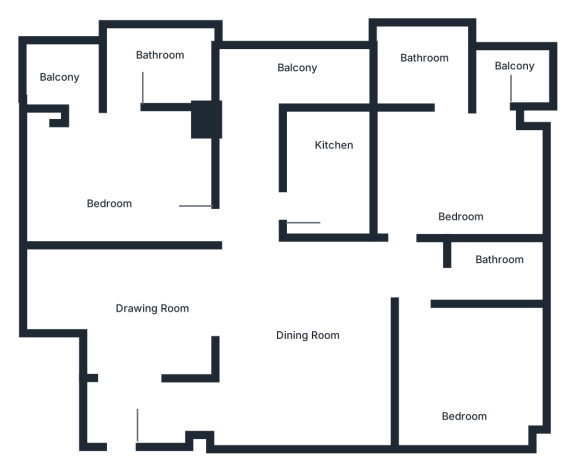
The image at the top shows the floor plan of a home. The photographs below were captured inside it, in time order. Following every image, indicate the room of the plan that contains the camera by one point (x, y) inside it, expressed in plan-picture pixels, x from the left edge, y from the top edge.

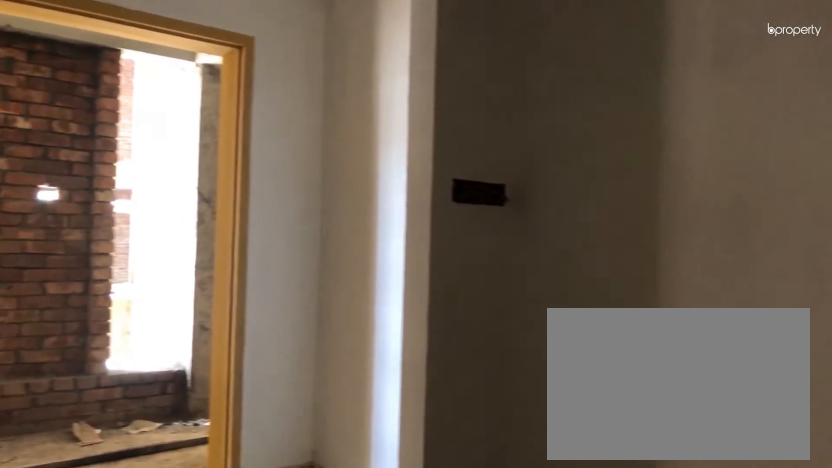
(164, 304)
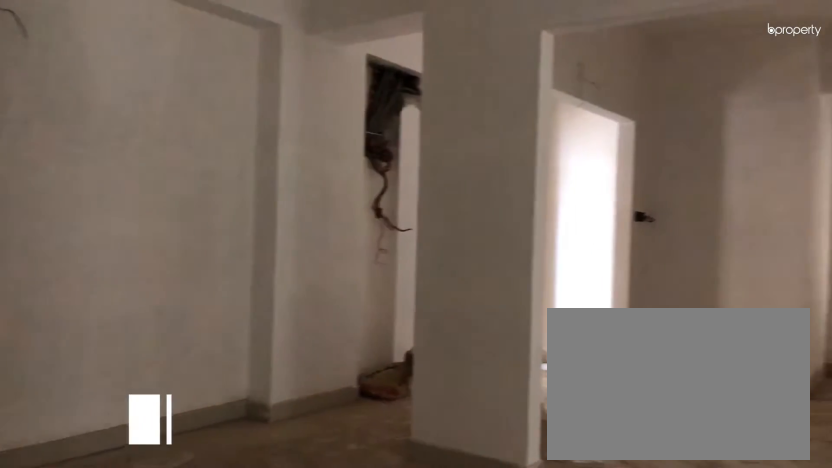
(291, 340)
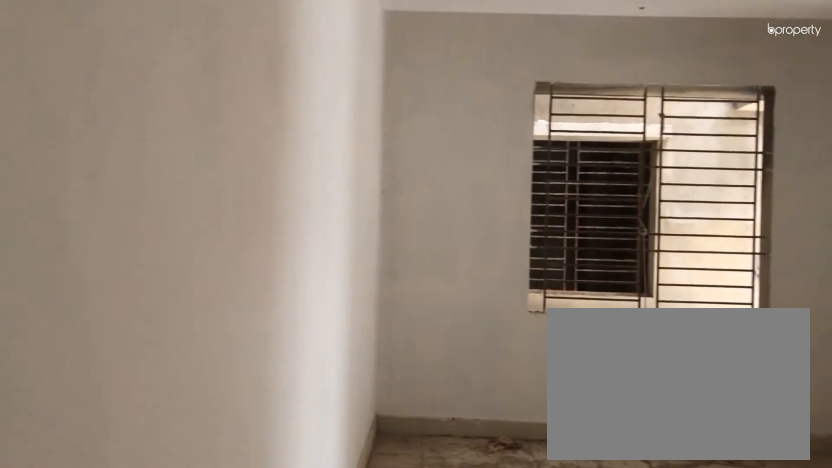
(108, 176)
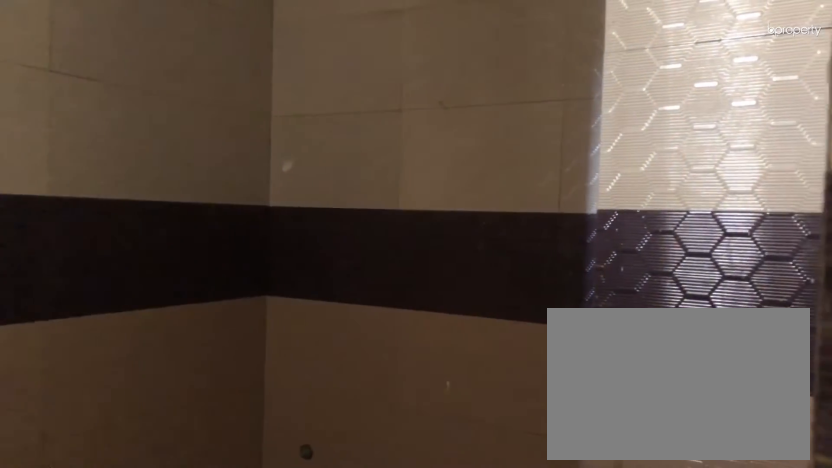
(166, 62)
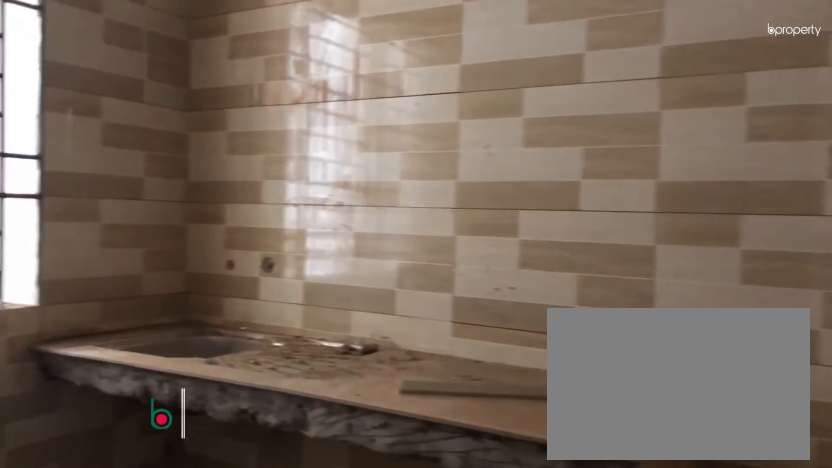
(330, 160)
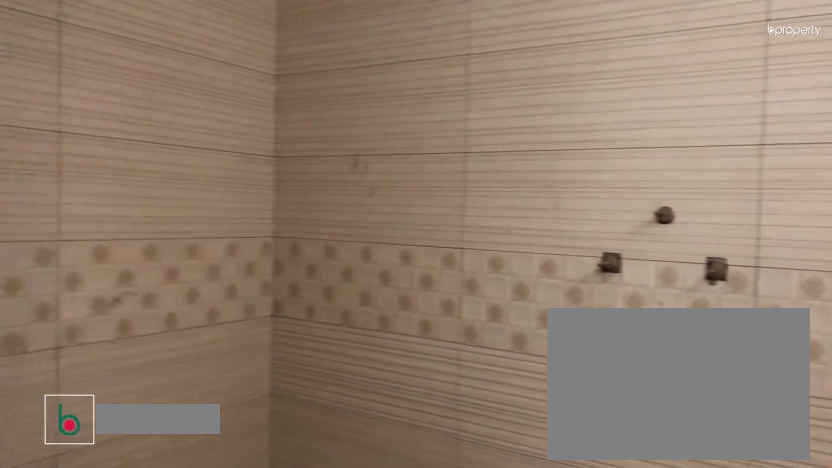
(413, 72)
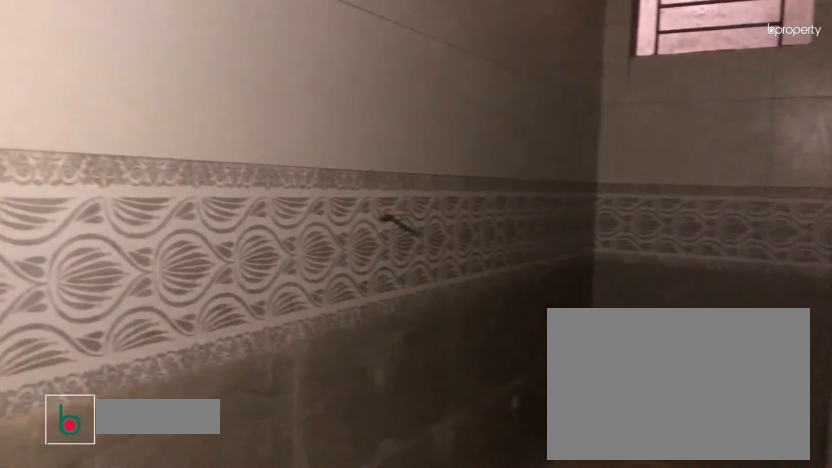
(490, 265)
